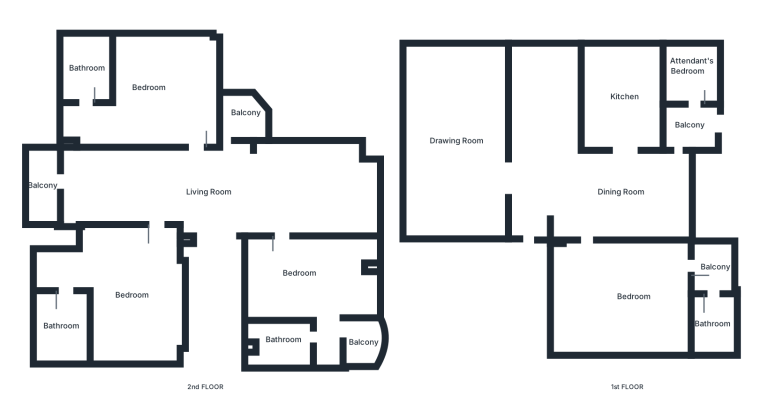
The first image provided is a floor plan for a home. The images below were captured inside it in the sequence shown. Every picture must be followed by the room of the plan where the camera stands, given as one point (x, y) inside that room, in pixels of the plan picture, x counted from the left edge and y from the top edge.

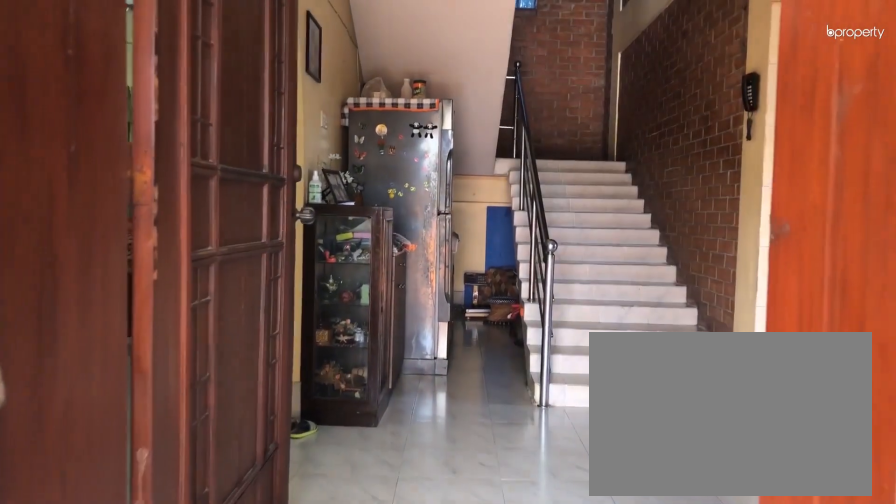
(567, 196)
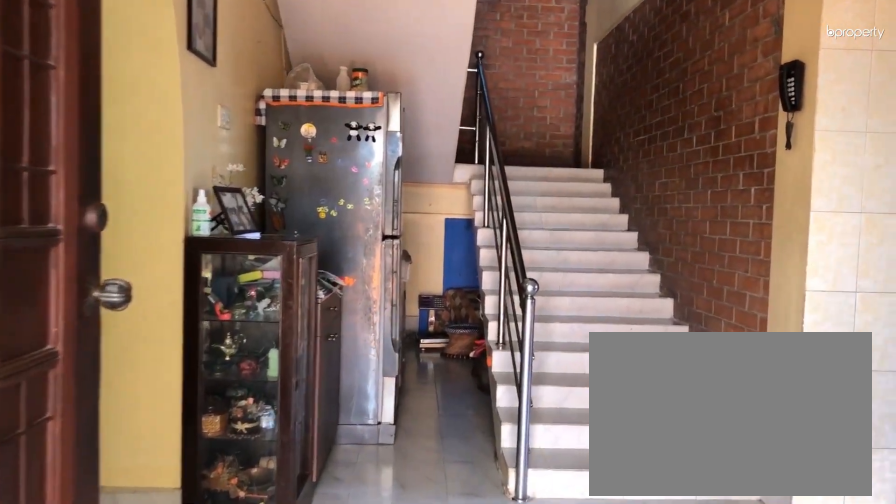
(567, 196)
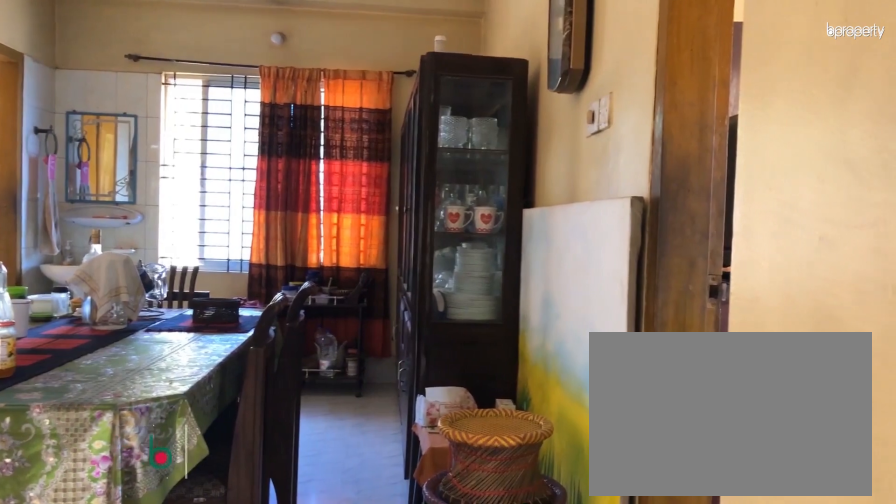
(627, 196)
